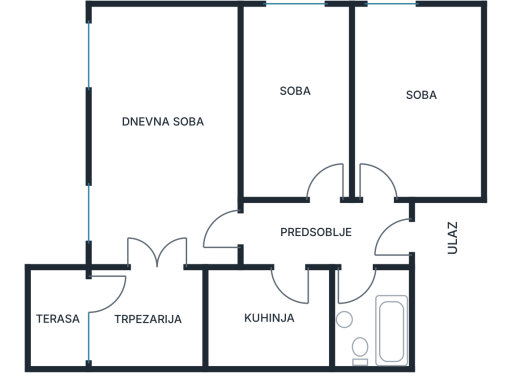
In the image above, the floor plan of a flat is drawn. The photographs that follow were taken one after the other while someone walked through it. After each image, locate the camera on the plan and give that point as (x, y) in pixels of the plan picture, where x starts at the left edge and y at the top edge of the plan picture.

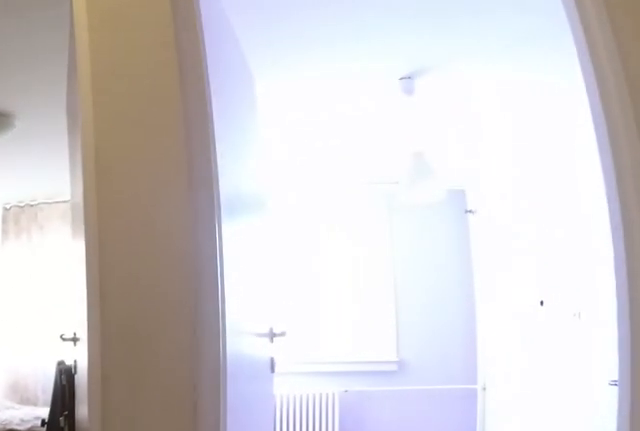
(352, 263)
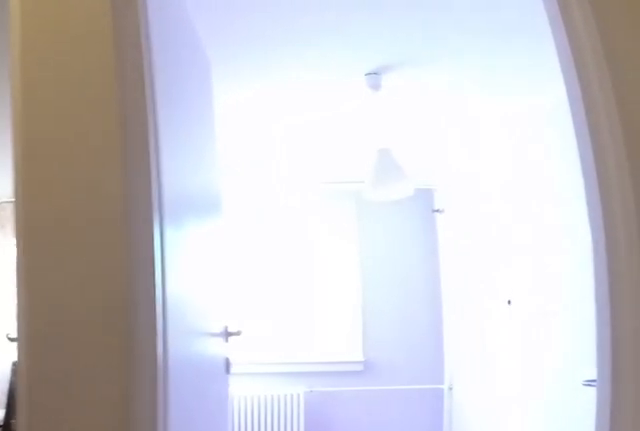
(352, 258)
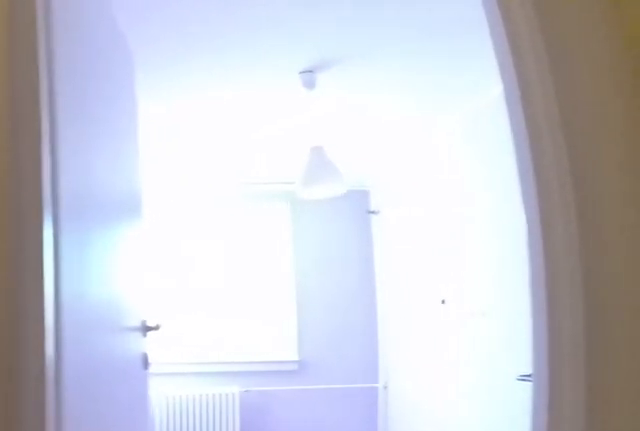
(350, 255)
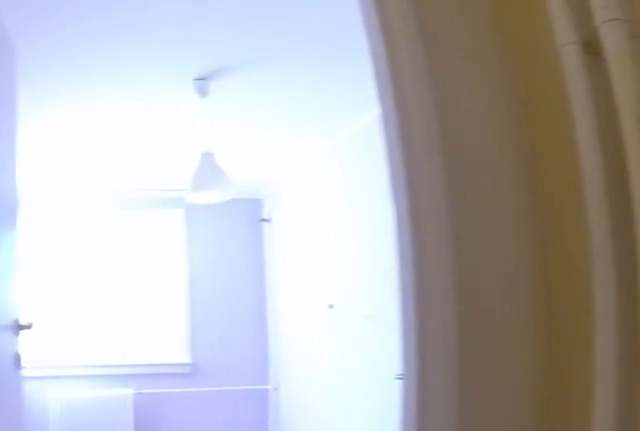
(350, 253)
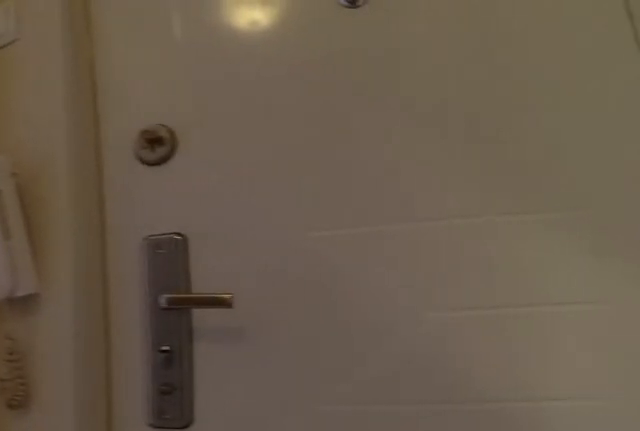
(353, 248)
